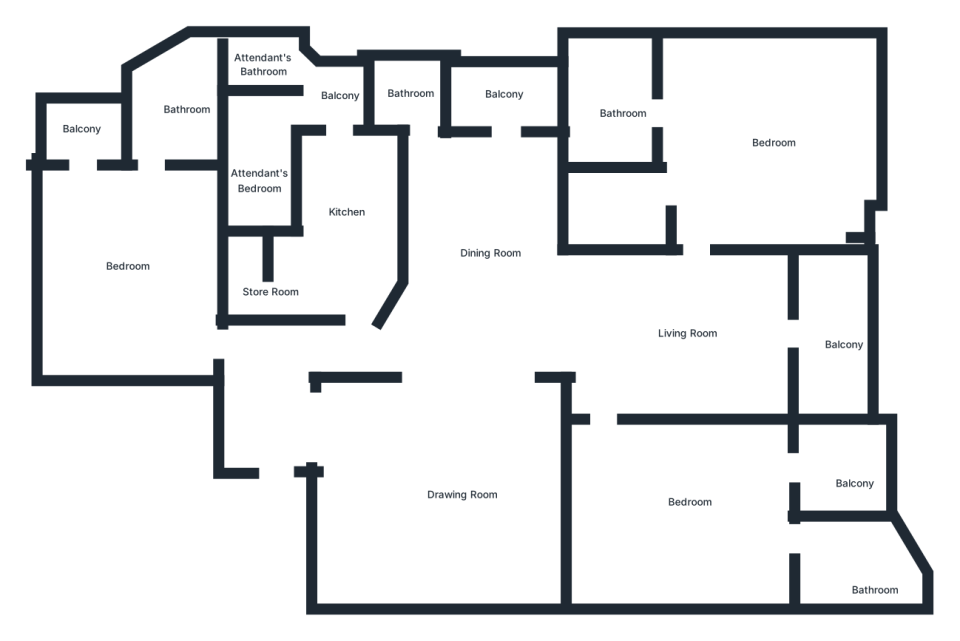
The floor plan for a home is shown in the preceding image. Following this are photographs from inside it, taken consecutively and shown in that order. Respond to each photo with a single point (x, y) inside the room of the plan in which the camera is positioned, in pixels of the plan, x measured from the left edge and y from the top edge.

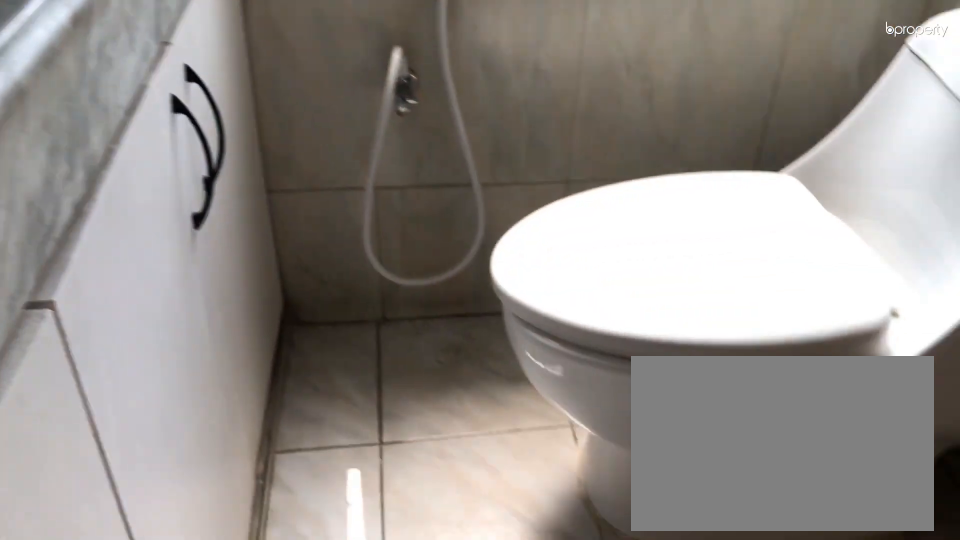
(601, 106)
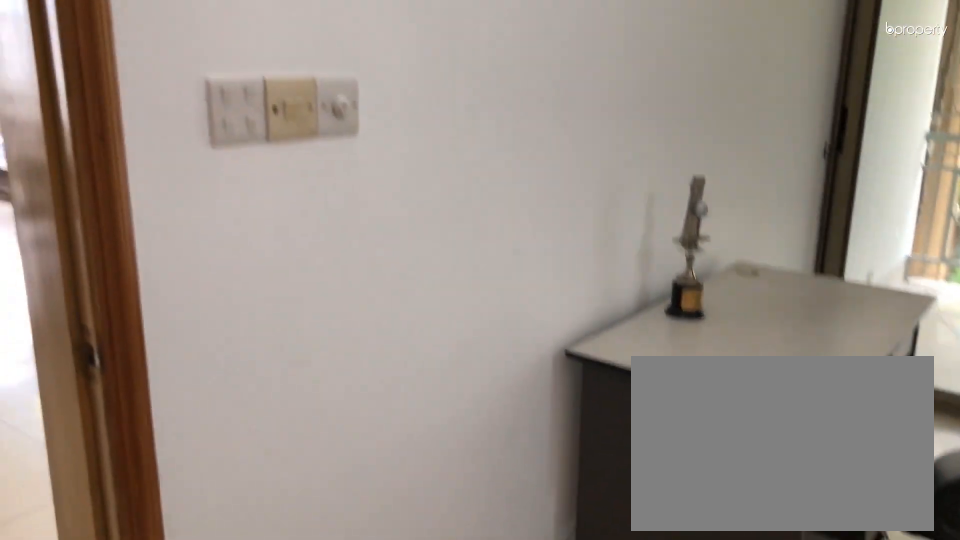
(701, 516)
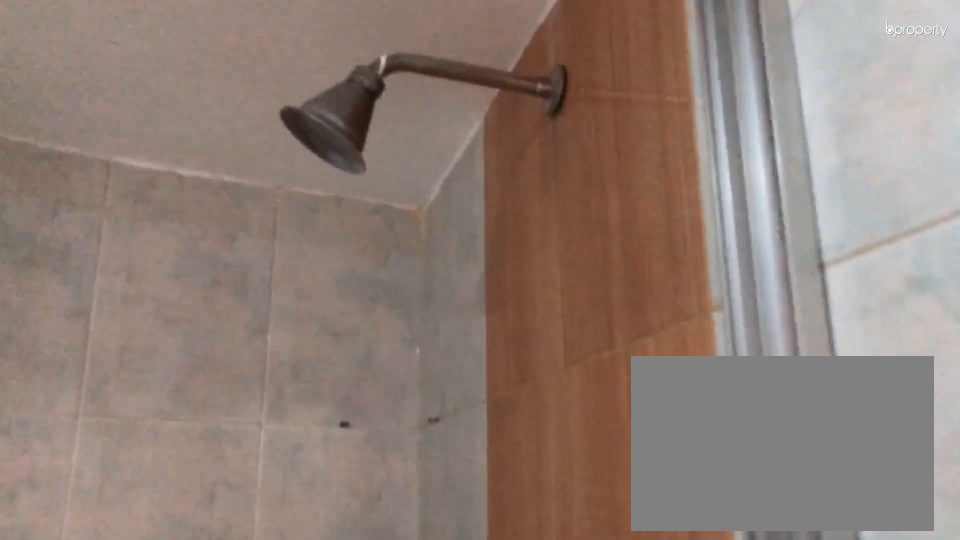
(855, 552)
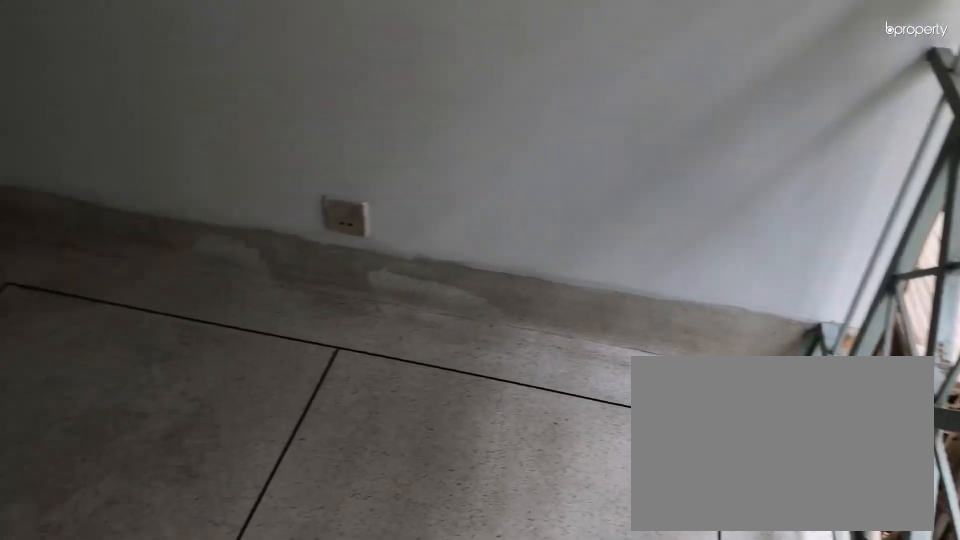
(856, 467)
